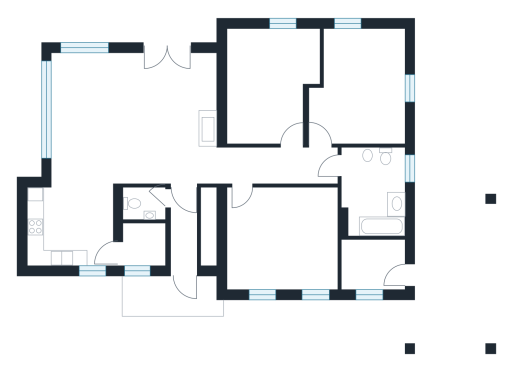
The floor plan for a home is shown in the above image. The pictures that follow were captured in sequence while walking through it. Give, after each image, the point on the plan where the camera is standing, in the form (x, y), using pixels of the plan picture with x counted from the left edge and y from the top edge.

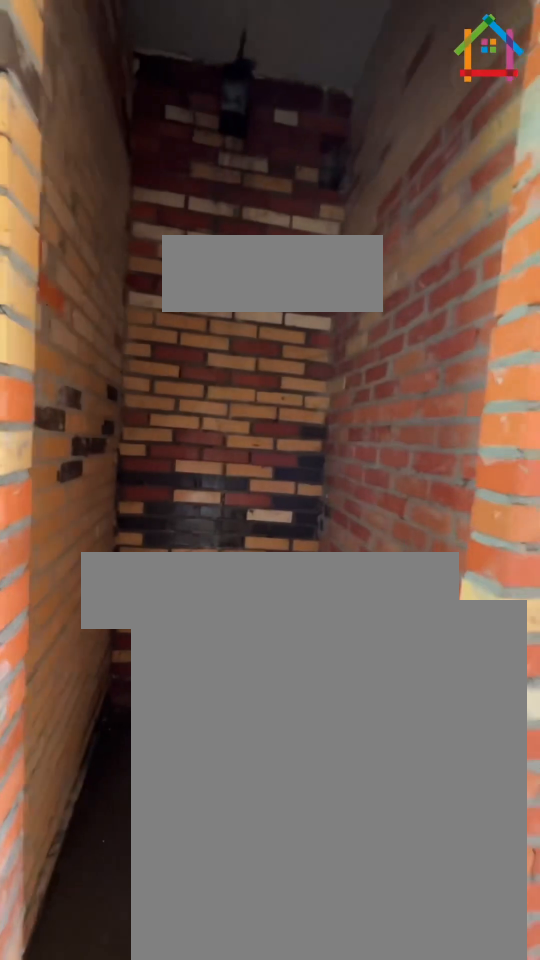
(149, 205)
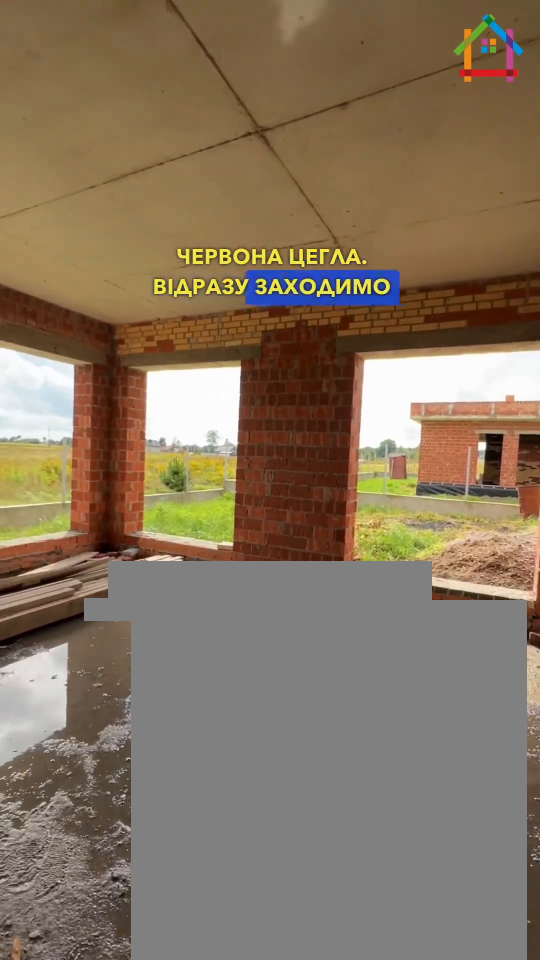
(165, 124)
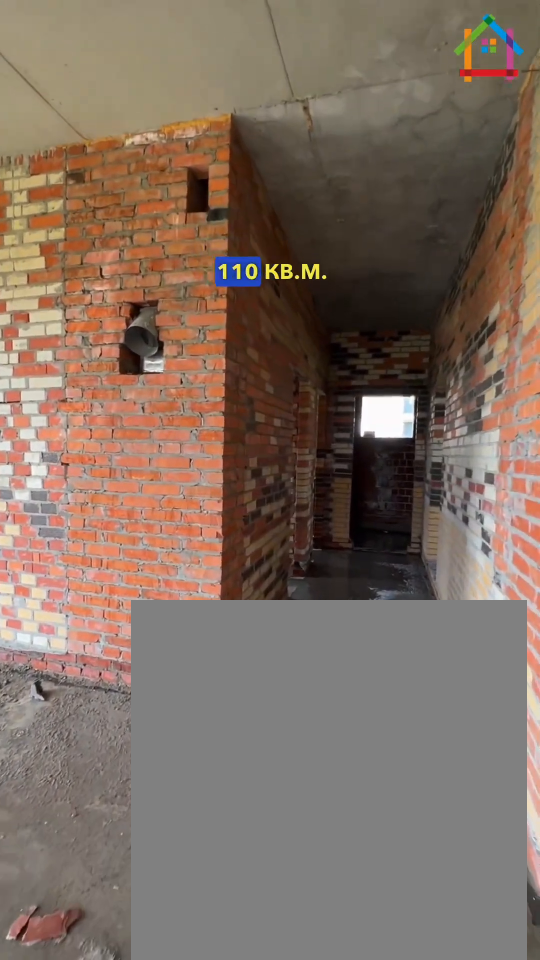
(180, 159)
